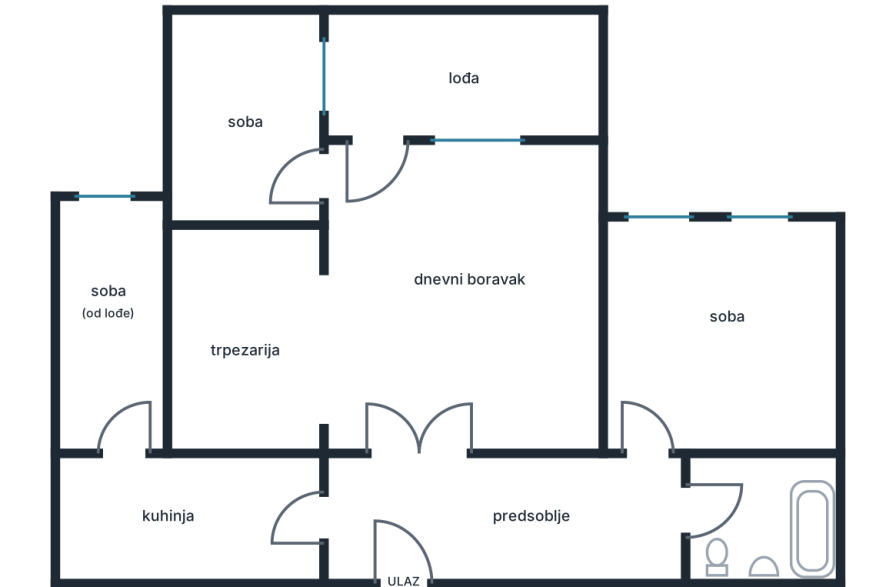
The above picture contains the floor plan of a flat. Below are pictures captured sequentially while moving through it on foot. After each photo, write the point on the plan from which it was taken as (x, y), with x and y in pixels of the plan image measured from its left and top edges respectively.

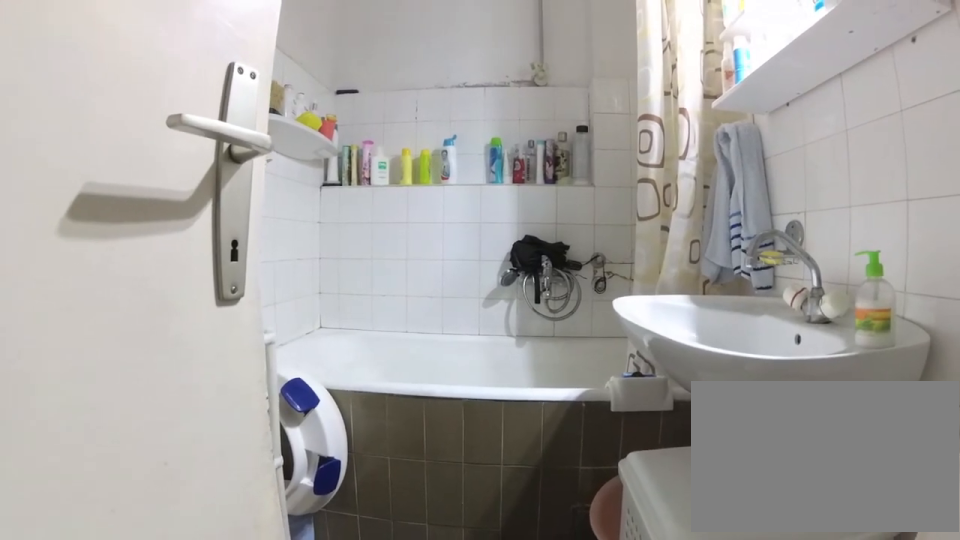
(690, 513)
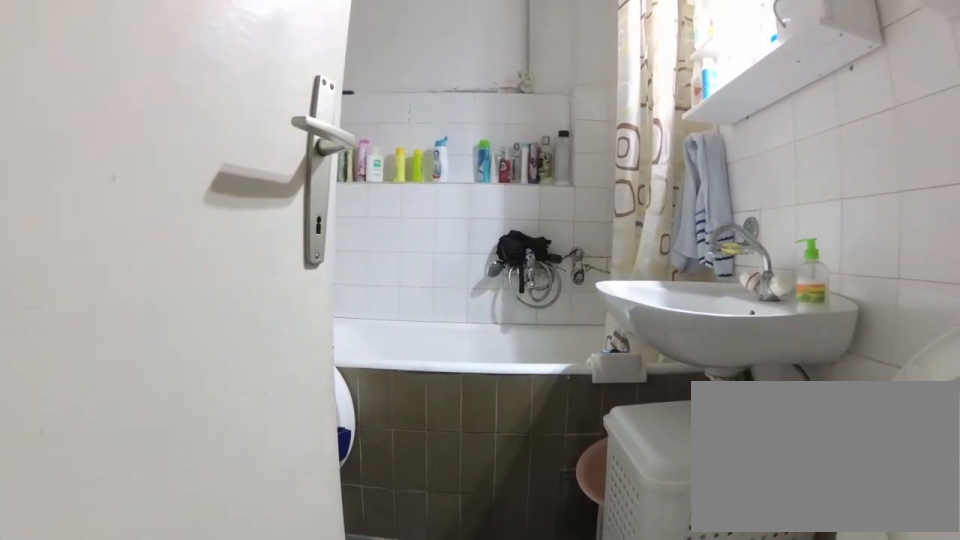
(671, 508)
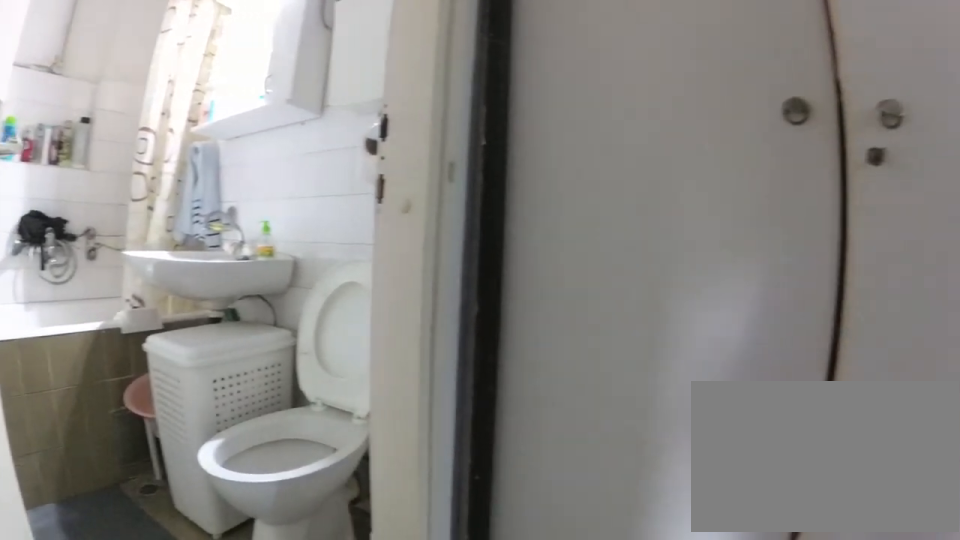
(657, 490)
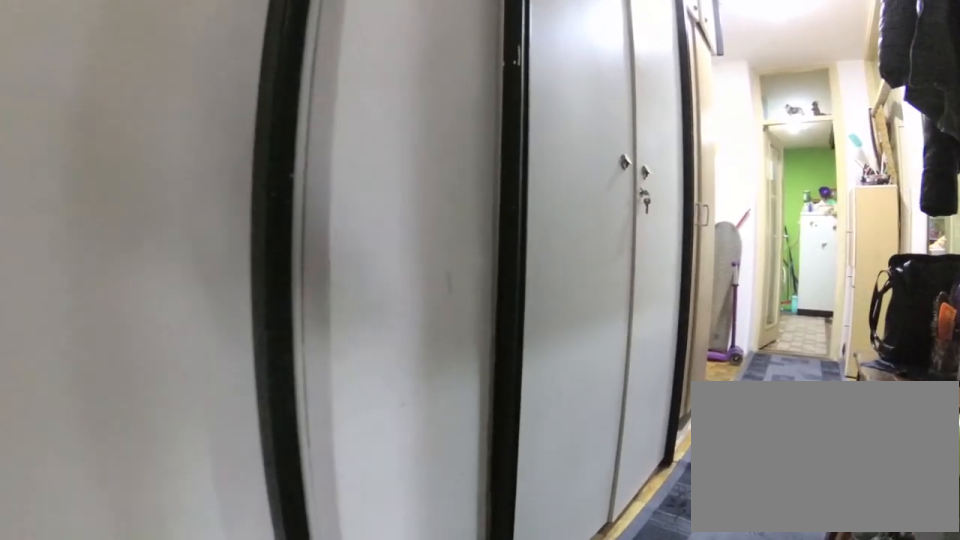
(686, 506)
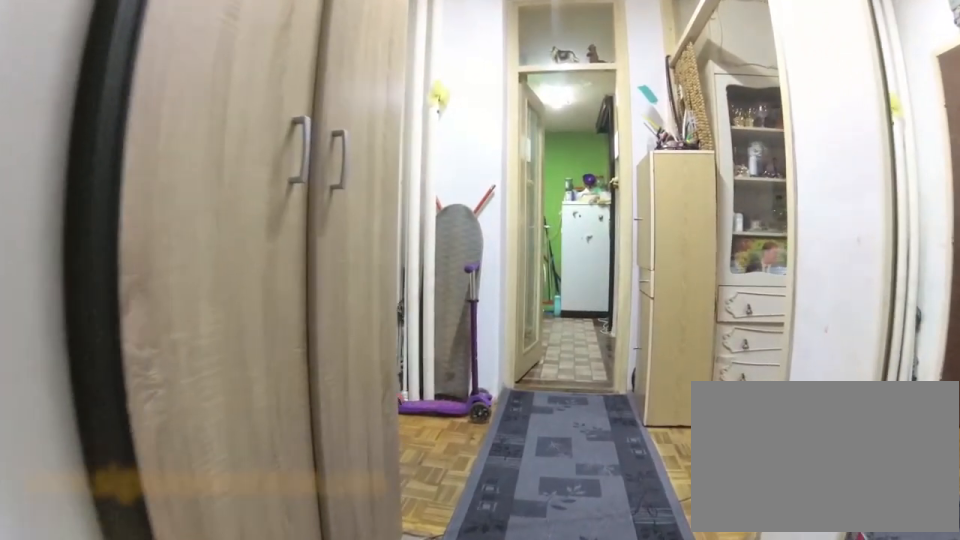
(585, 514)
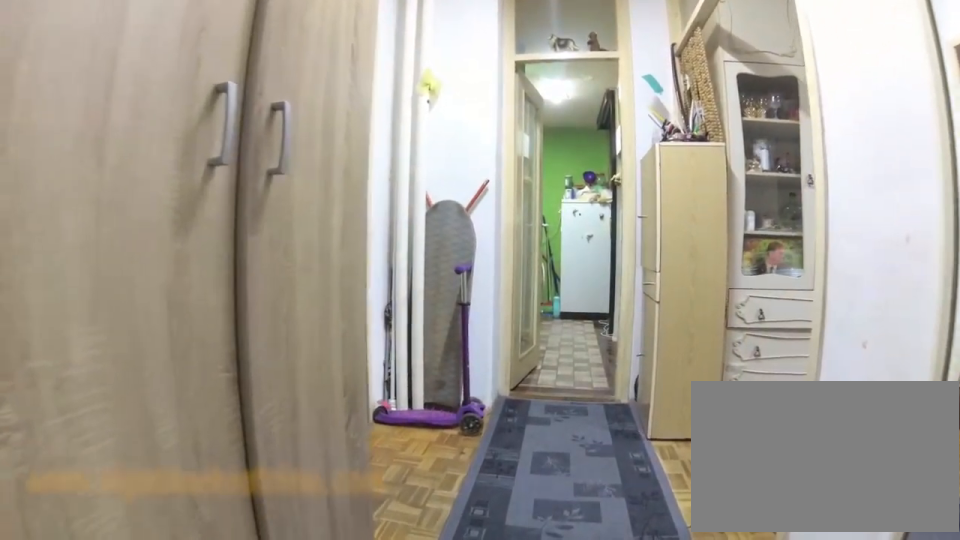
(573, 515)
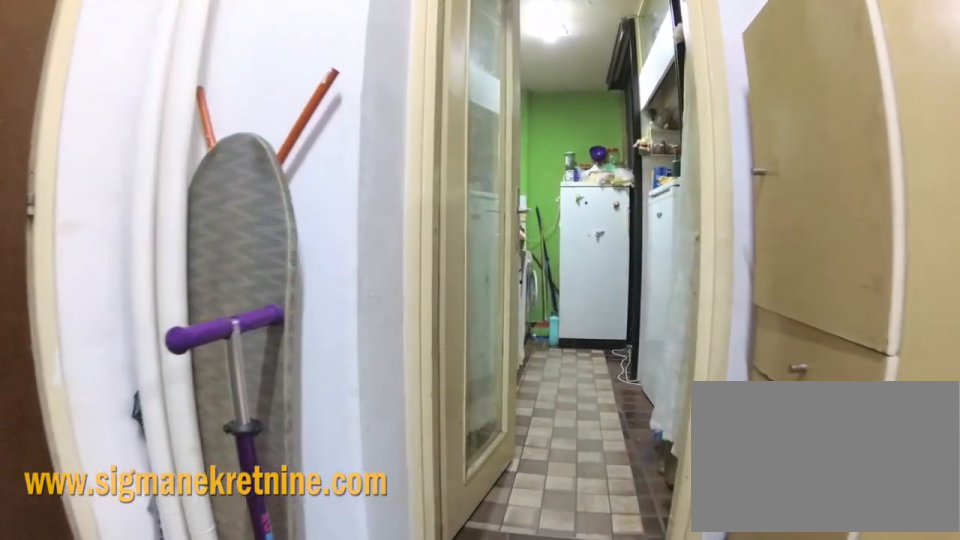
(454, 515)
